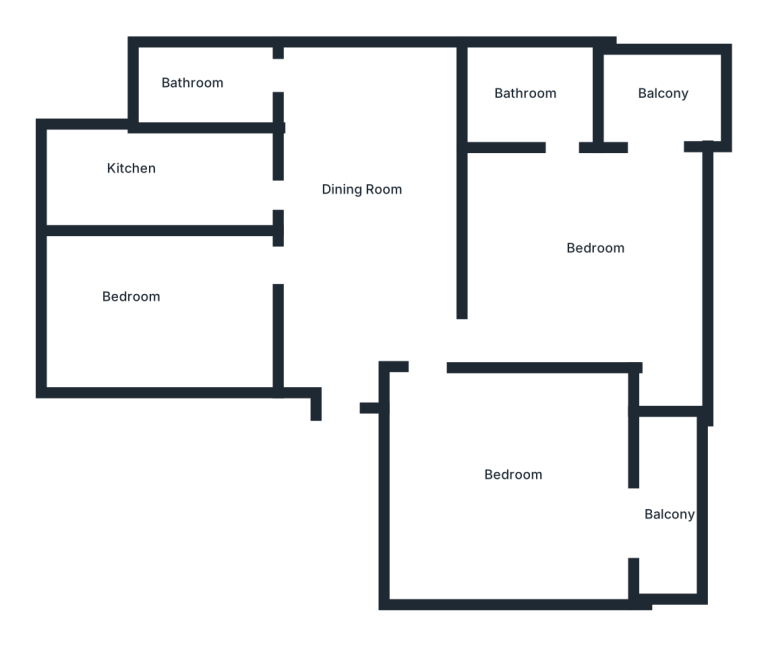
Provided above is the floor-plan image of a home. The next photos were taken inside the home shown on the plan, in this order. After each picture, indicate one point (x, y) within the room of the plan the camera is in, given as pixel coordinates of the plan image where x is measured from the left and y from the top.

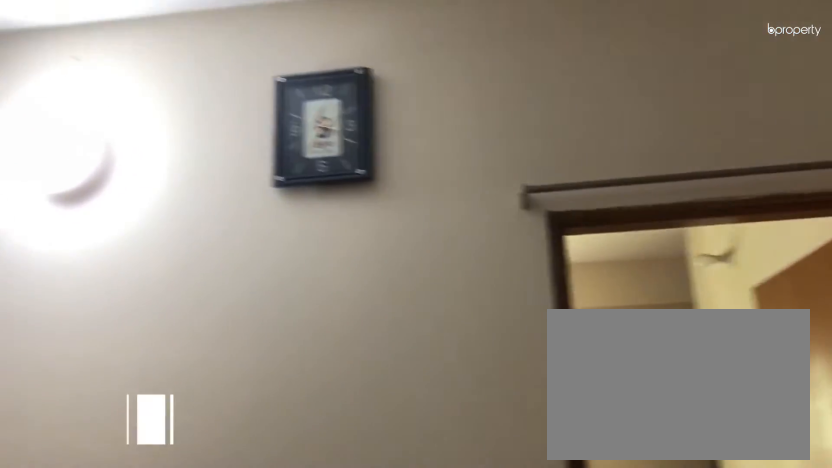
(377, 207)
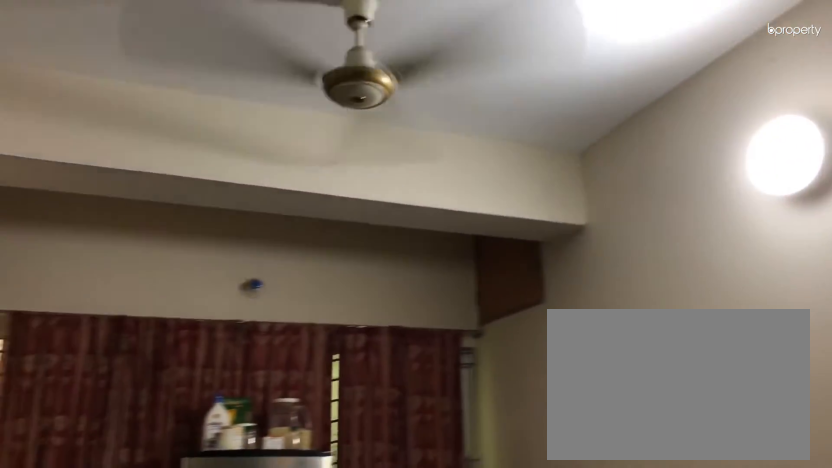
(377, 207)
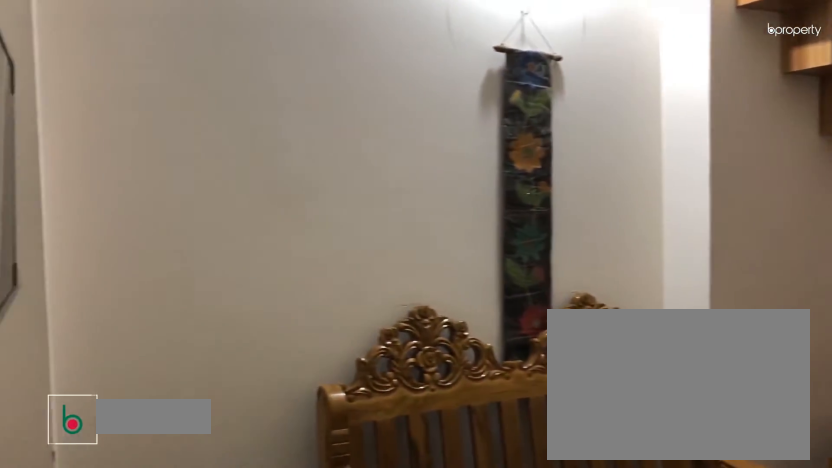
(161, 297)
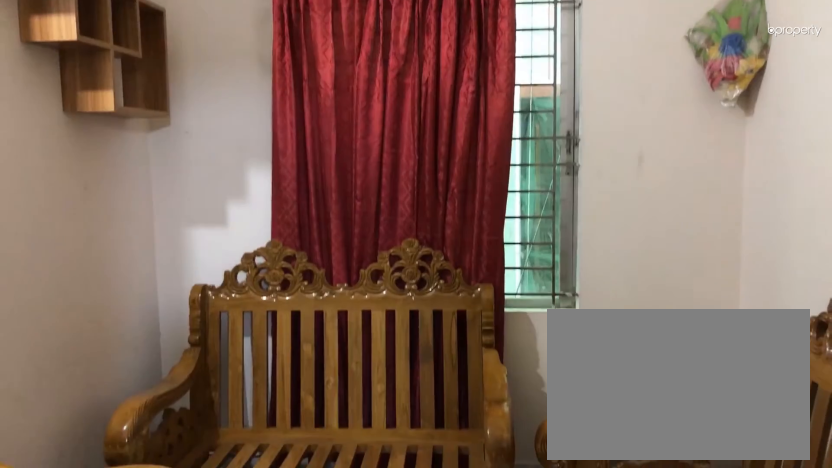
(169, 296)
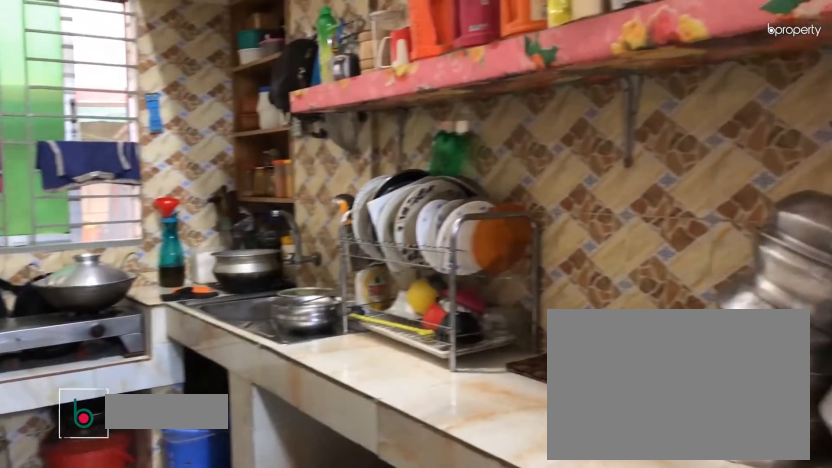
(170, 181)
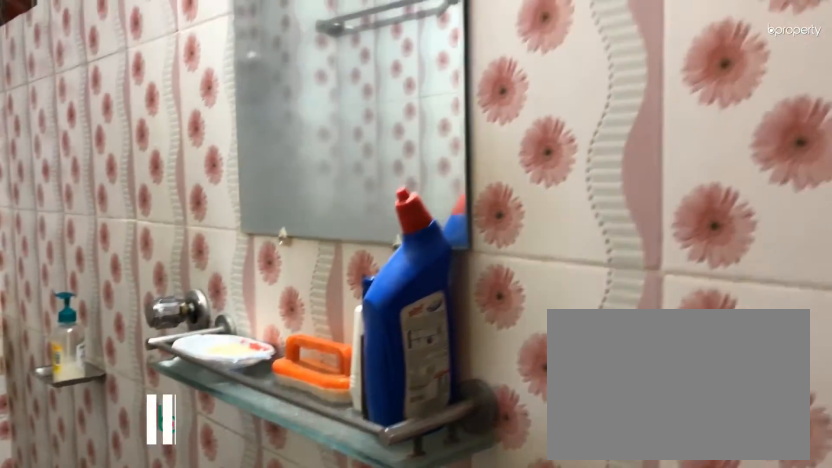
(218, 83)
